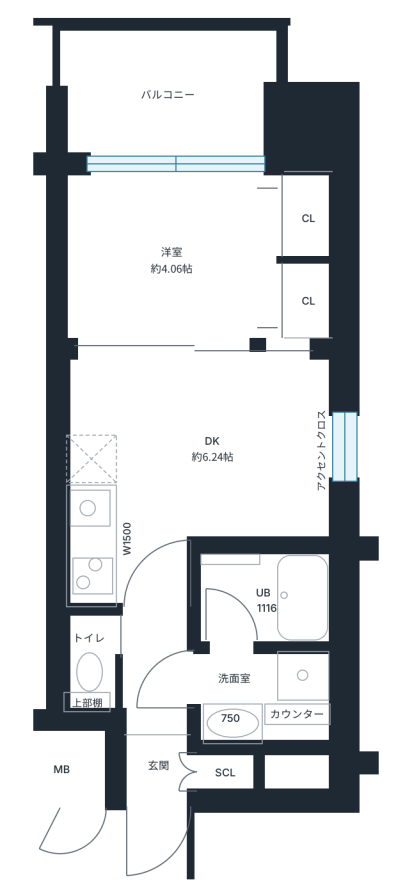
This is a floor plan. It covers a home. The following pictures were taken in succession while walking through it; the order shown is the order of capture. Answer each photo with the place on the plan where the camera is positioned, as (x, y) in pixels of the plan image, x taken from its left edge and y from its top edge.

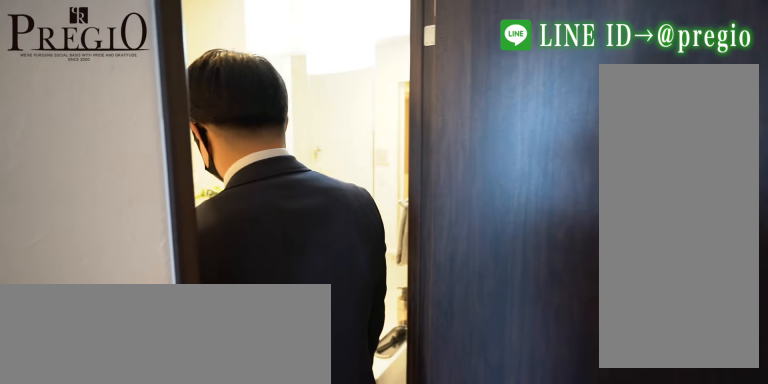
(234, 680)
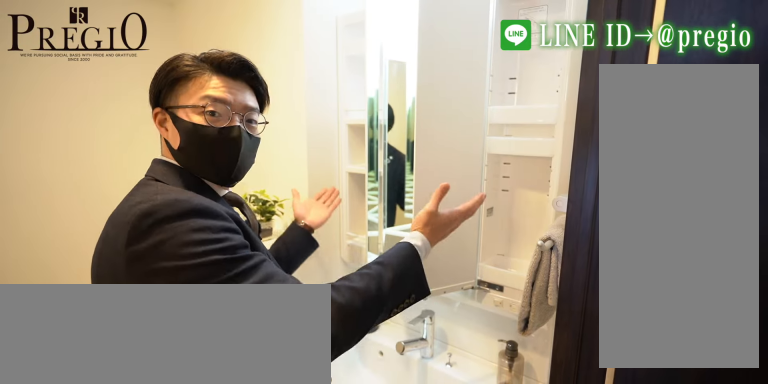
(234, 680)
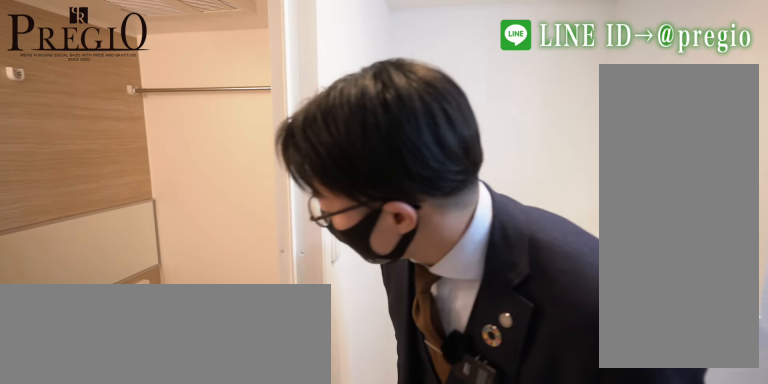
(260, 606)
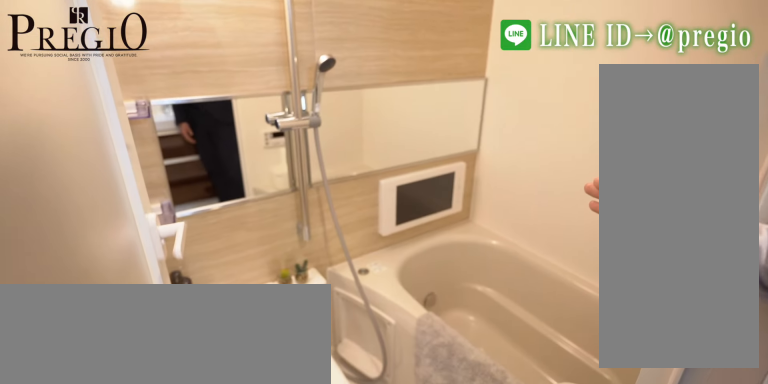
(261, 606)
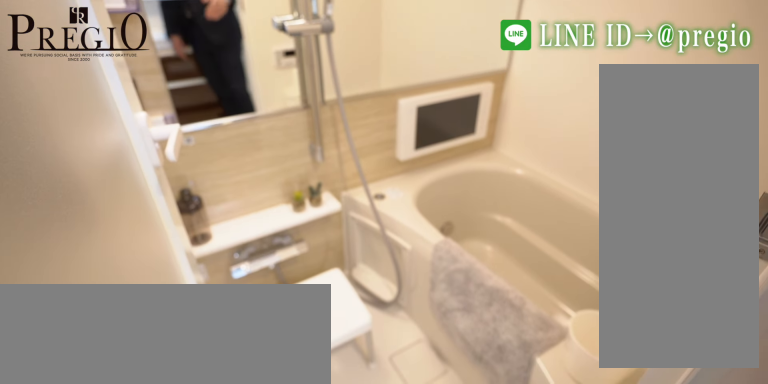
(260, 606)
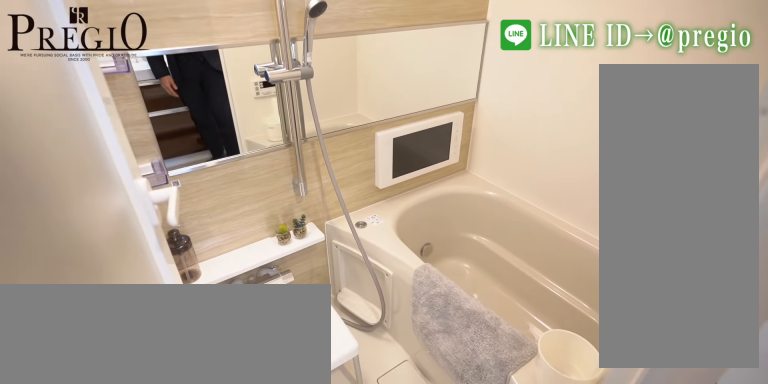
(260, 606)
